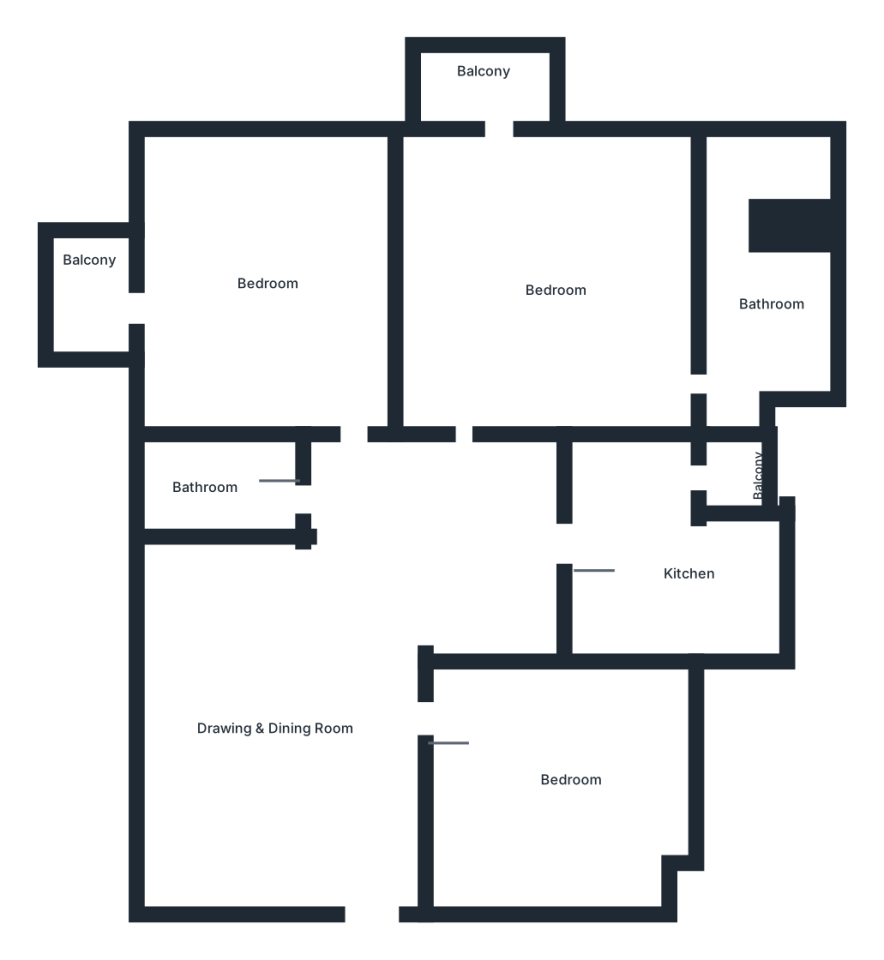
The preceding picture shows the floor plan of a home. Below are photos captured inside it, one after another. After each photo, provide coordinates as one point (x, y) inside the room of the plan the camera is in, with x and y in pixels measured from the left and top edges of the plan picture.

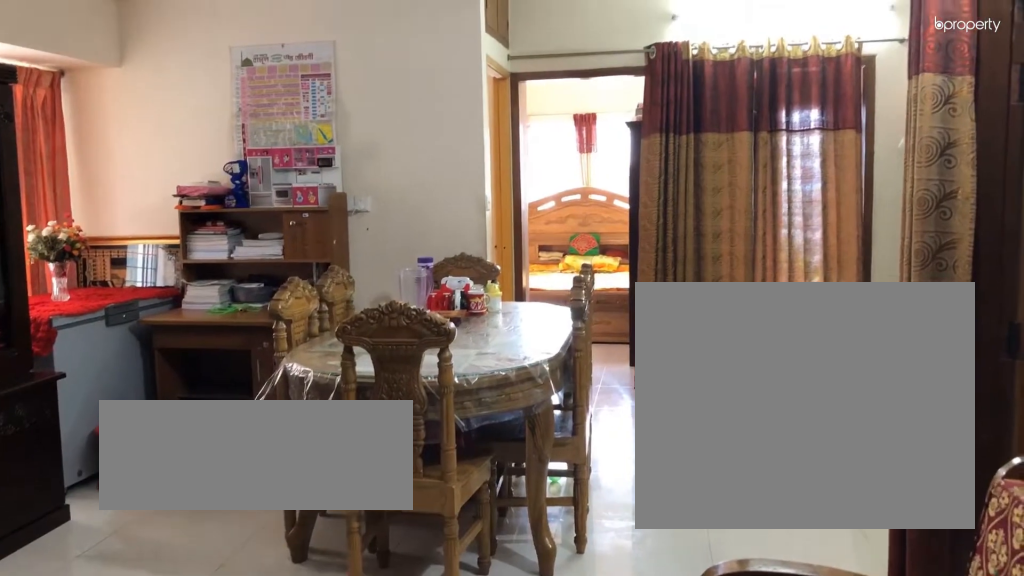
(287, 725)
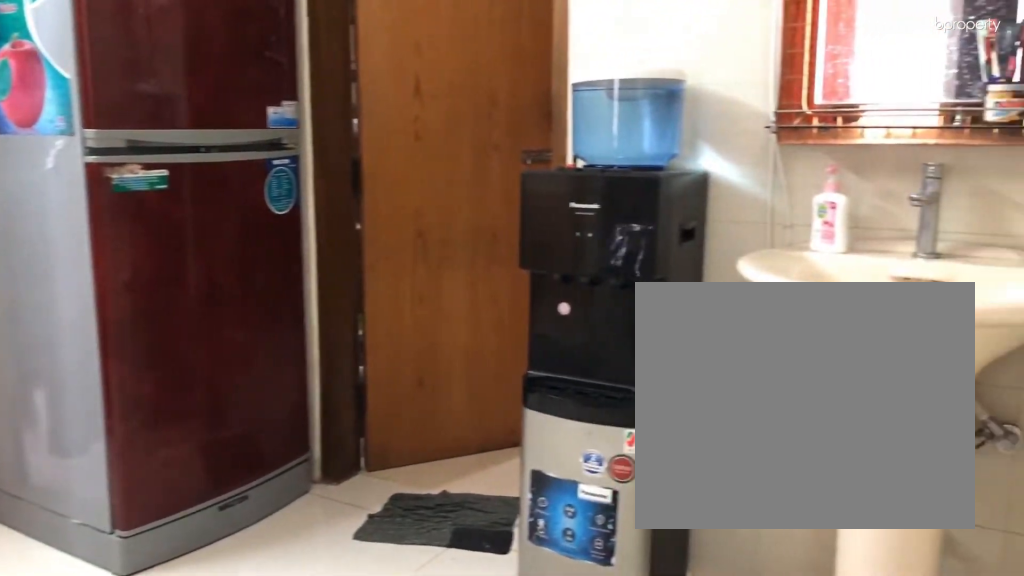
(440, 537)
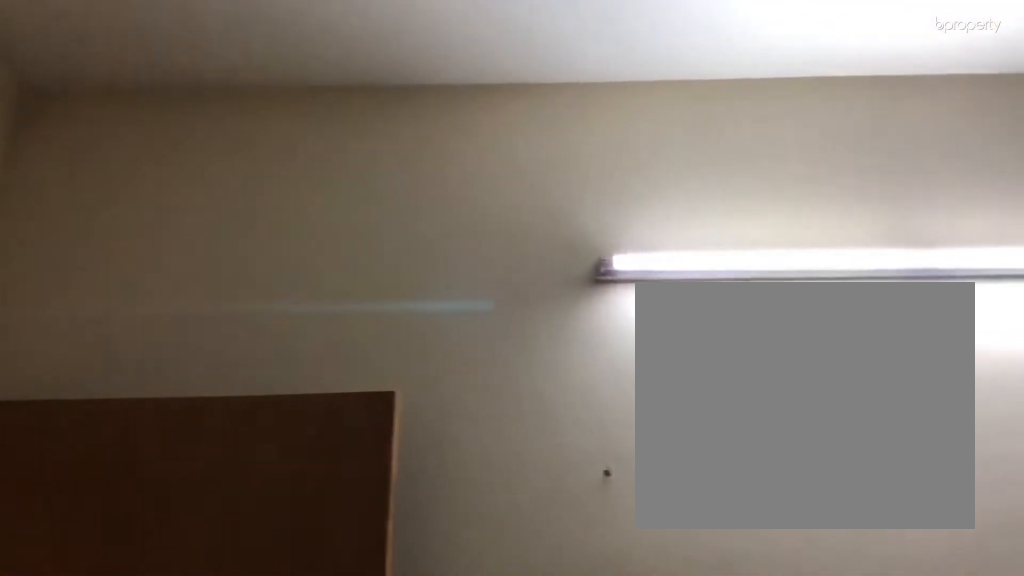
(556, 788)
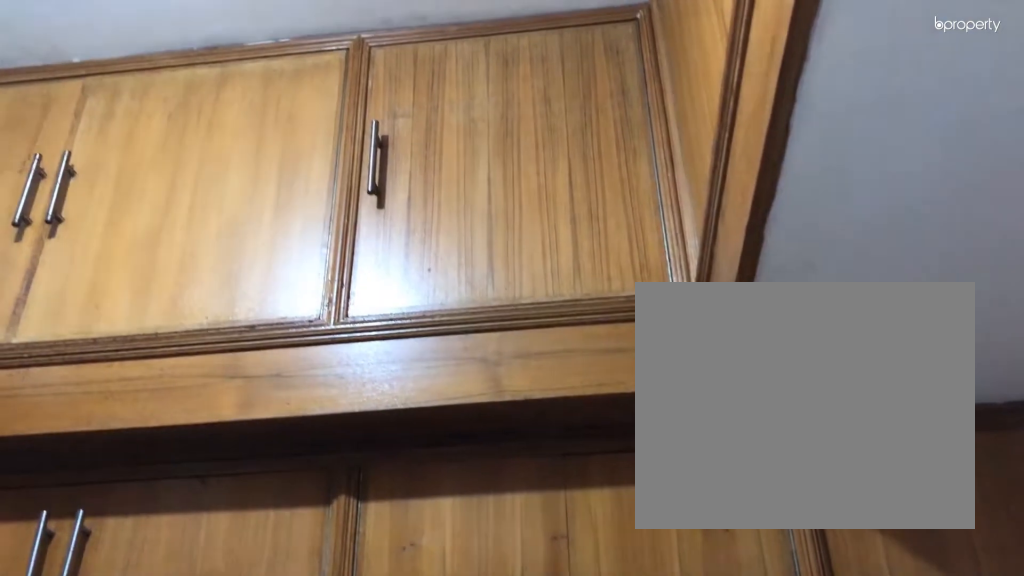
(635, 546)
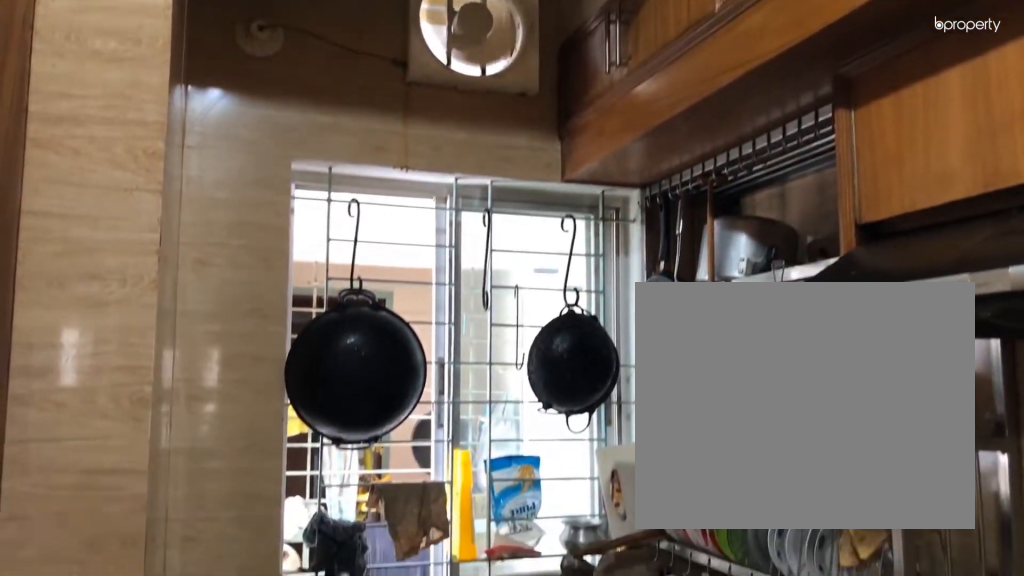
(635, 546)
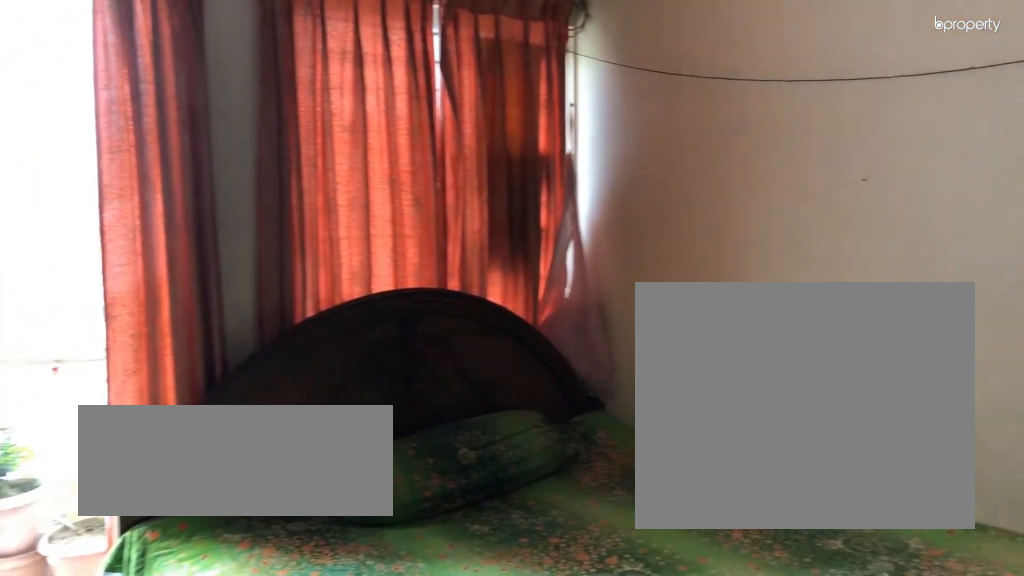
(541, 283)
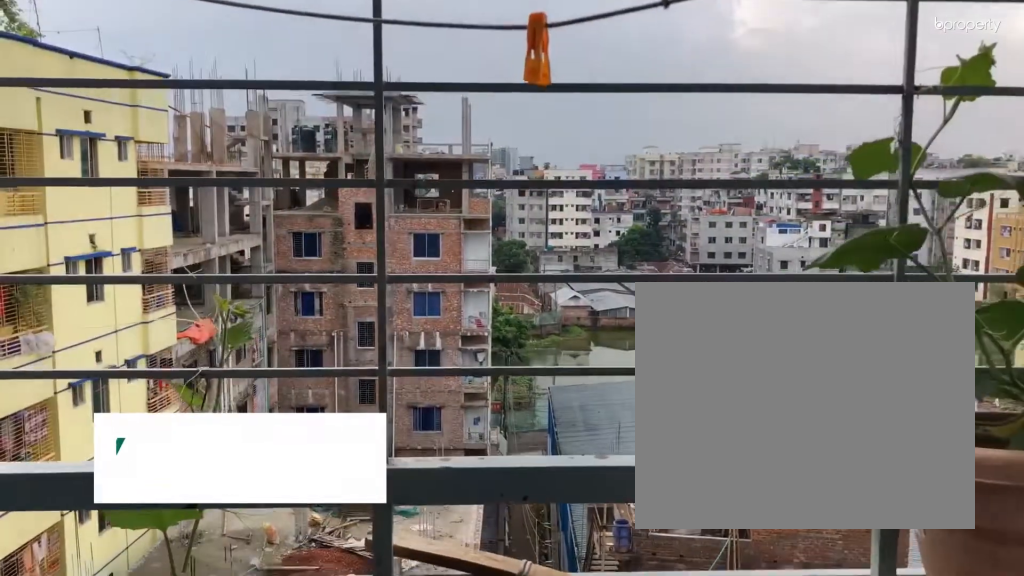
(482, 92)
